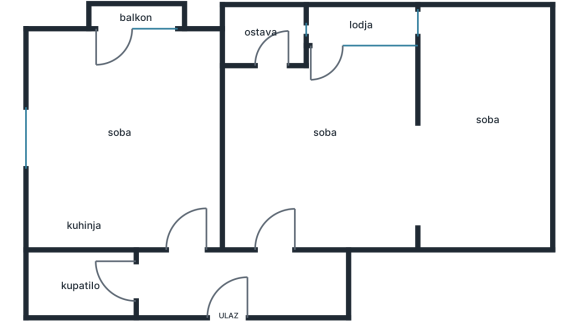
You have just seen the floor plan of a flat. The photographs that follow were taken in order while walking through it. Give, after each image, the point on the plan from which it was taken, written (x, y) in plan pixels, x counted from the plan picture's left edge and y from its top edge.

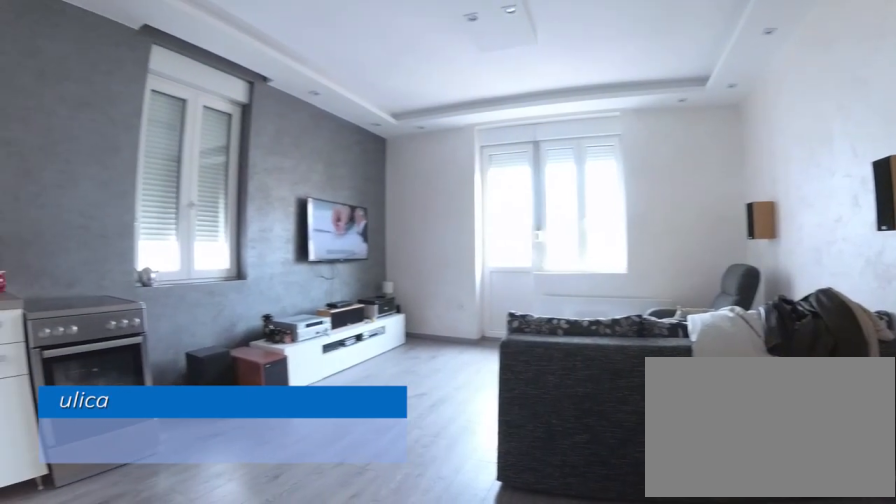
(196, 222)
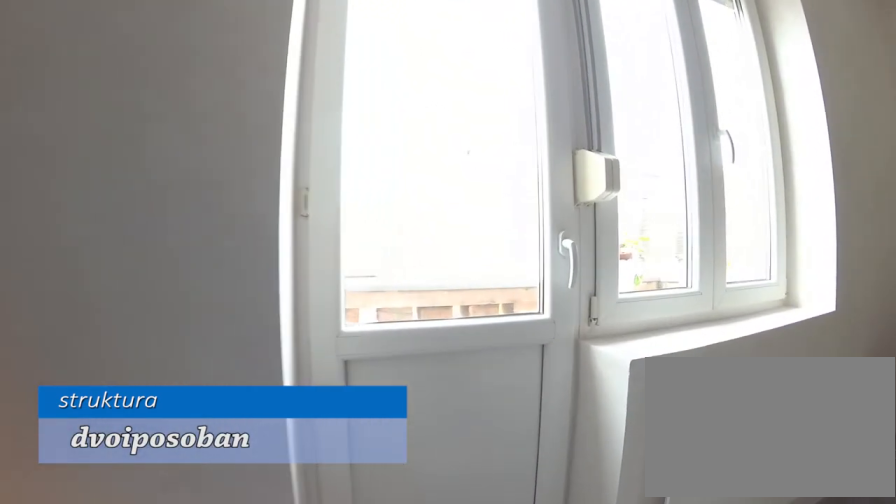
(100, 94)
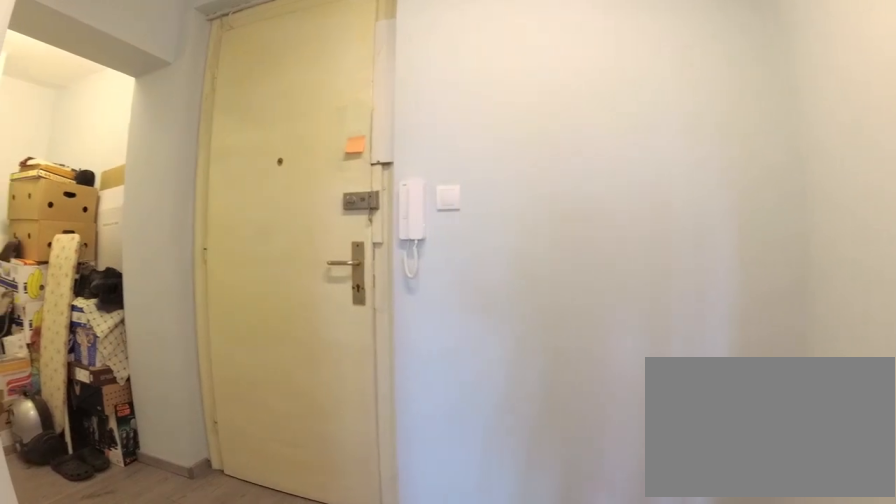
(175, 261)
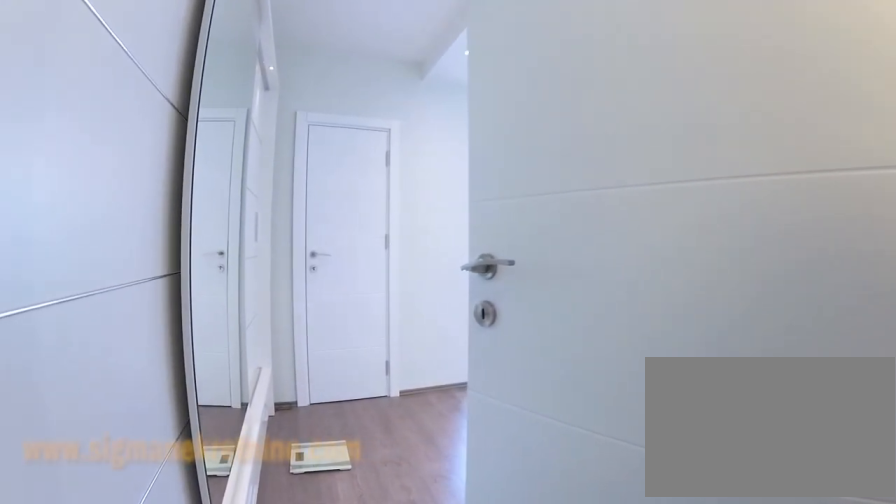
(277, 276)
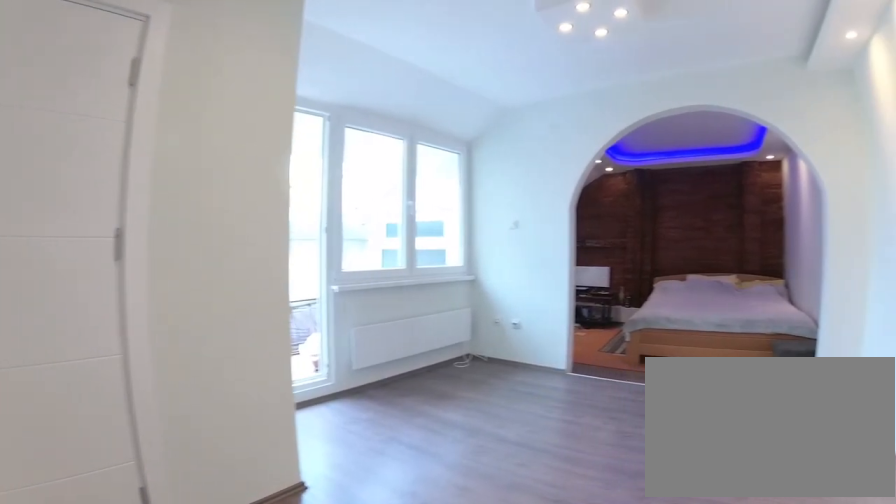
(281, 176)
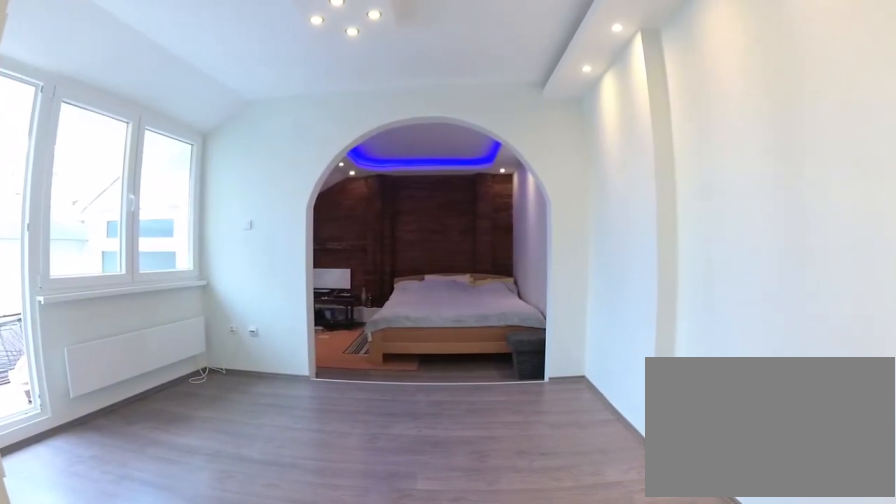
(284, 169)
